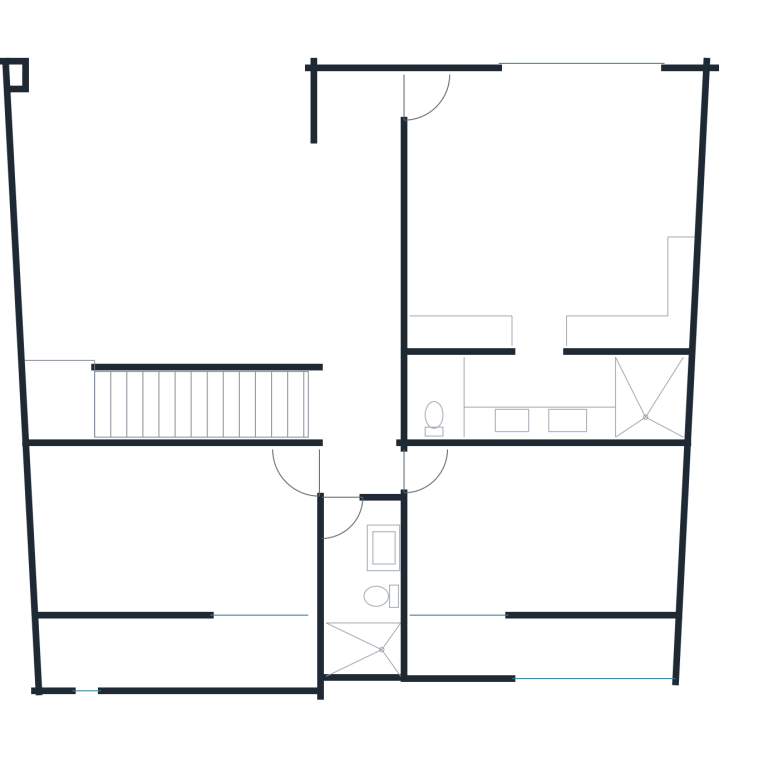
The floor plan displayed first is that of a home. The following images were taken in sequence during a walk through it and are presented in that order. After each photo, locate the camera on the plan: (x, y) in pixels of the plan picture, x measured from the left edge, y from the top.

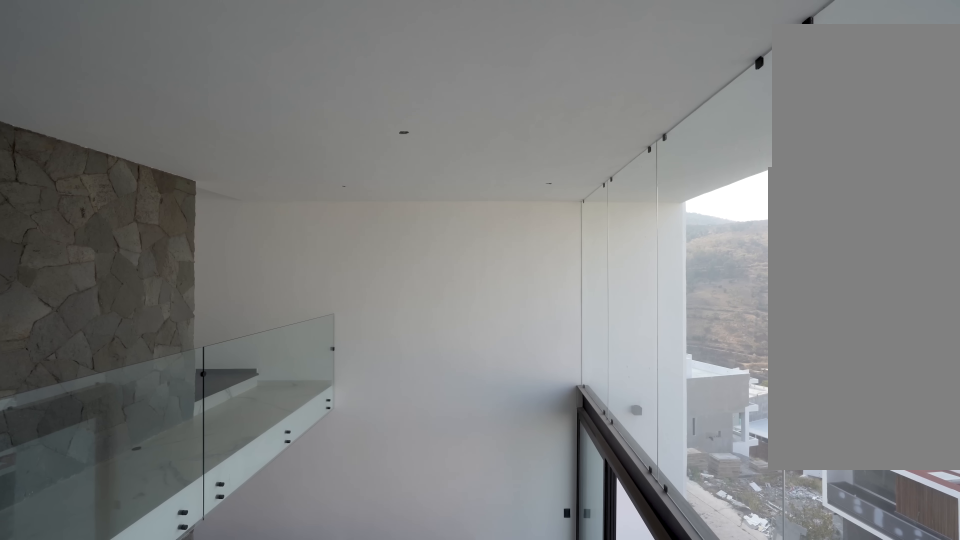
(332, 189)
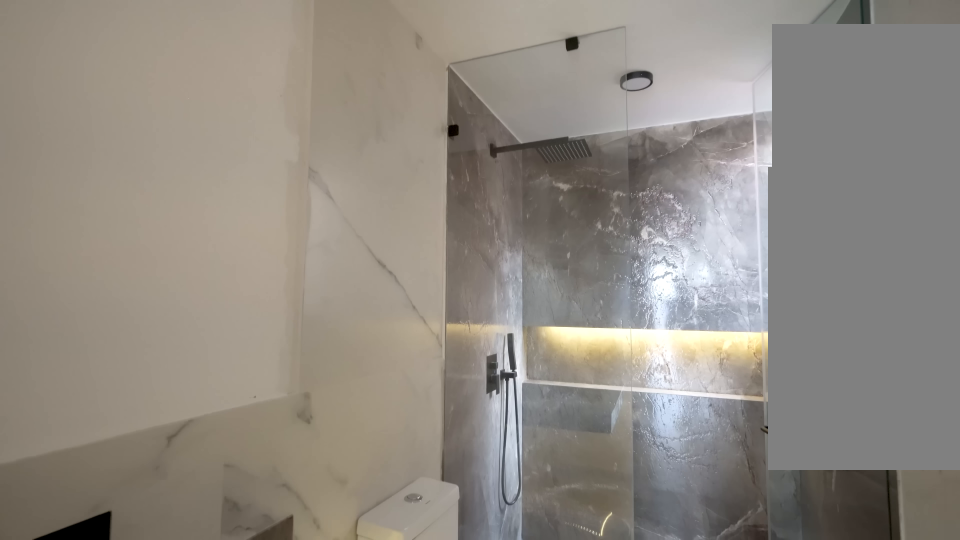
(345, 612)
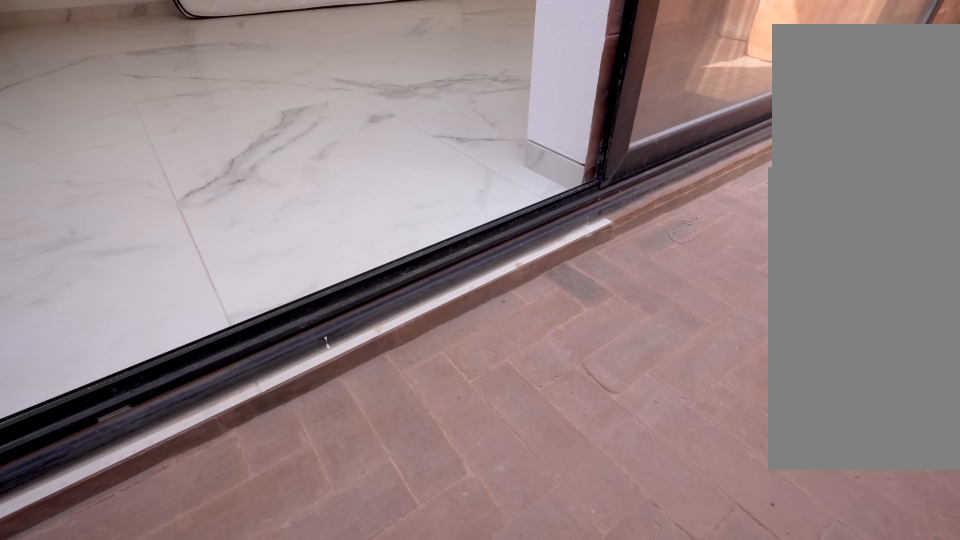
(512, 644)
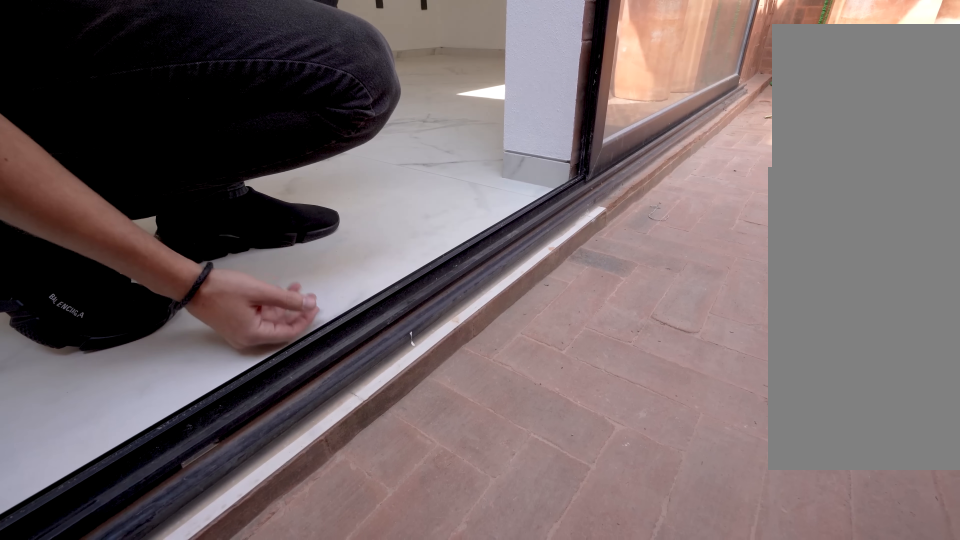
(497, 640)
